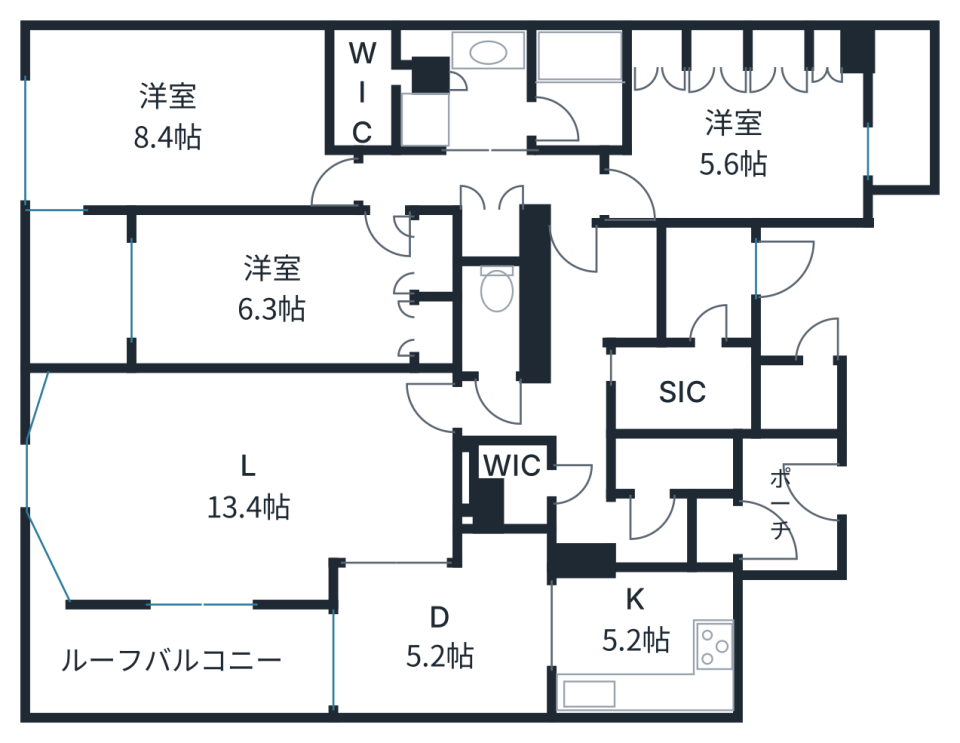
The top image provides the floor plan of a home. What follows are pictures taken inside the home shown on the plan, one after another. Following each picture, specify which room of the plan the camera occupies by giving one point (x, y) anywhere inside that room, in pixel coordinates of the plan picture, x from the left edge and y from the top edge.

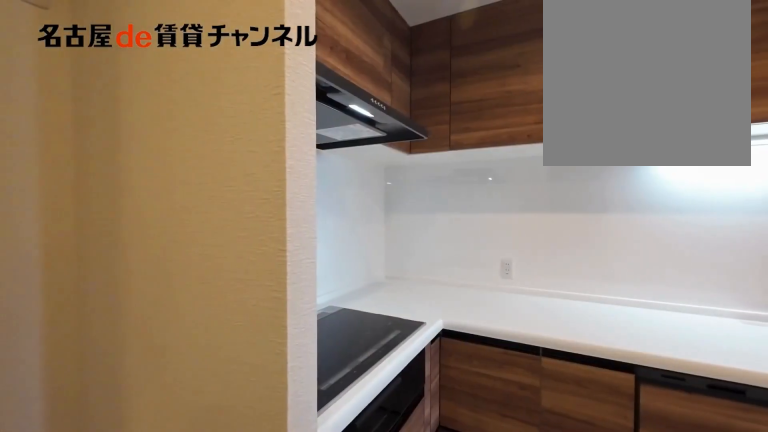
(645, 641)
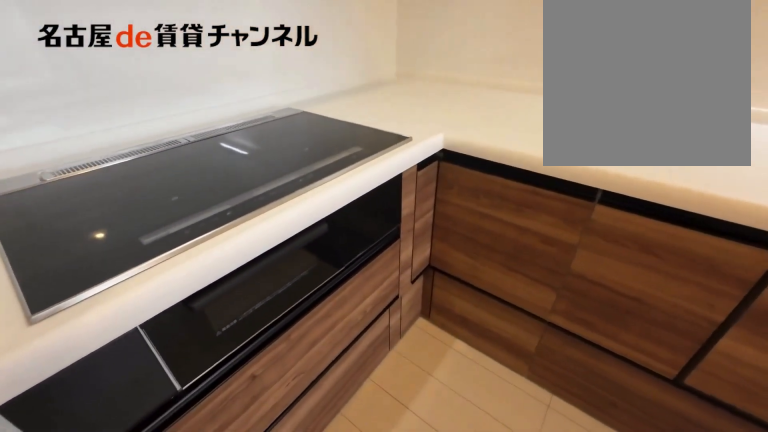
(645, 641)
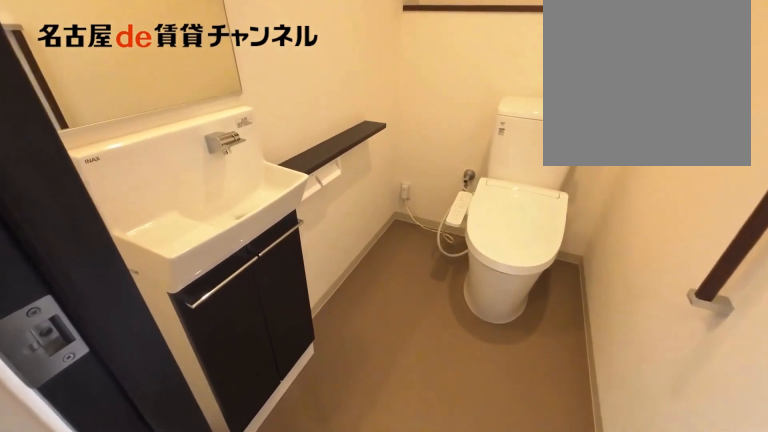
(490, 320)
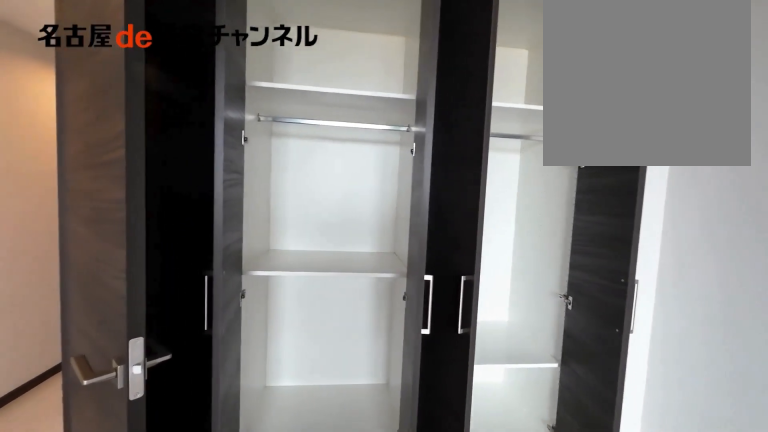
(292, 288)
